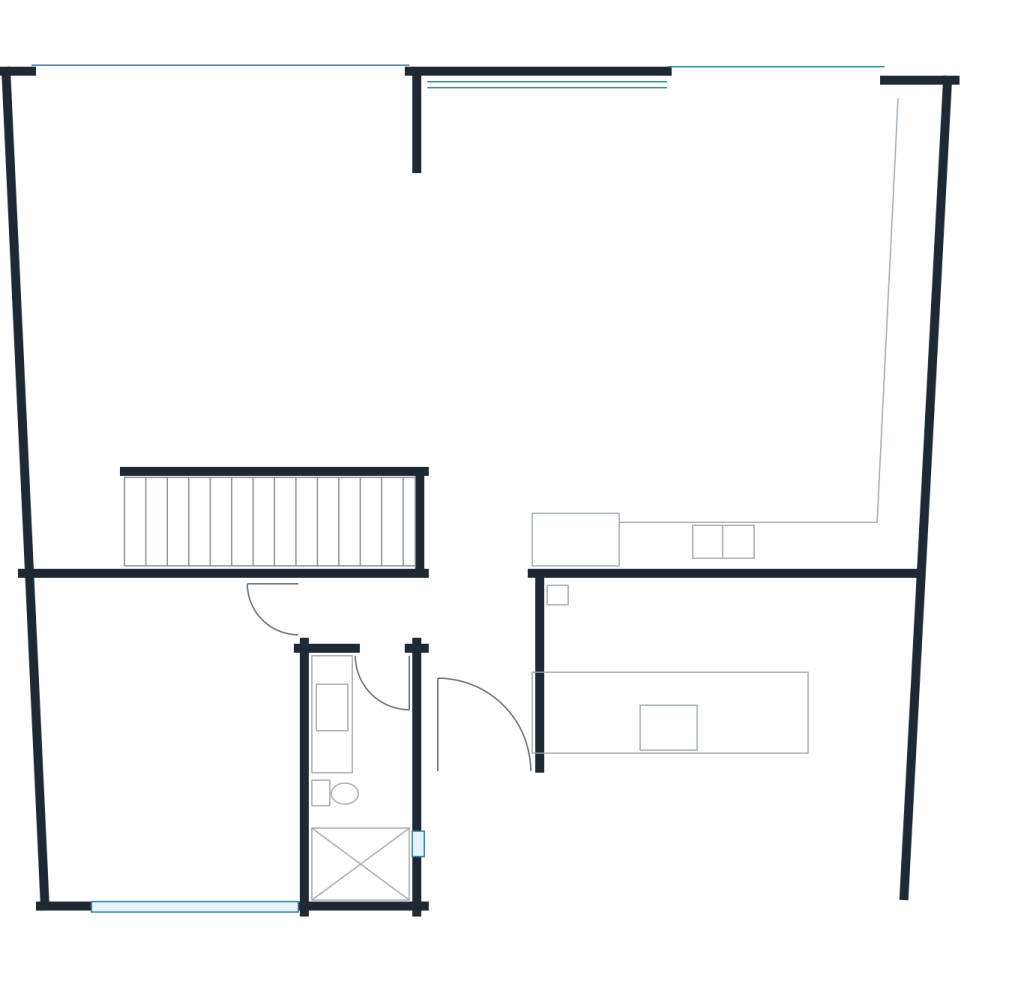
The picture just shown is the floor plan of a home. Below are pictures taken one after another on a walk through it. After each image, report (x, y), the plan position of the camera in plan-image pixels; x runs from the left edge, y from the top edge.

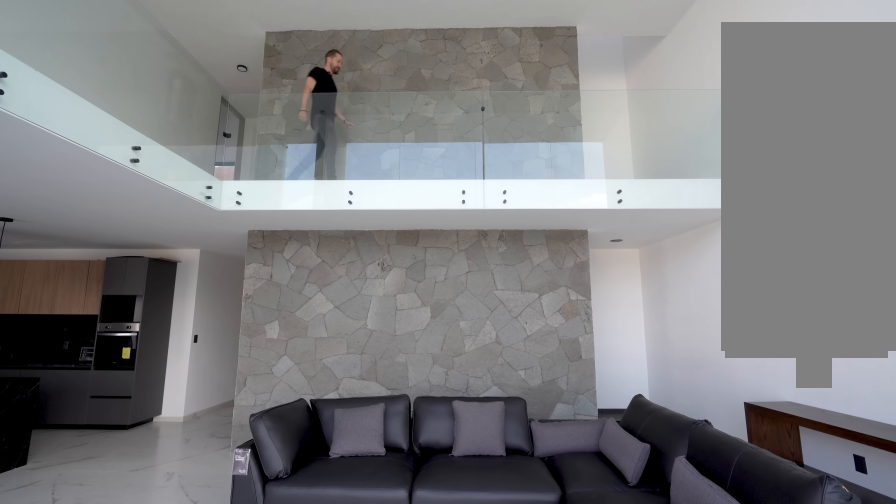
(257, 207)
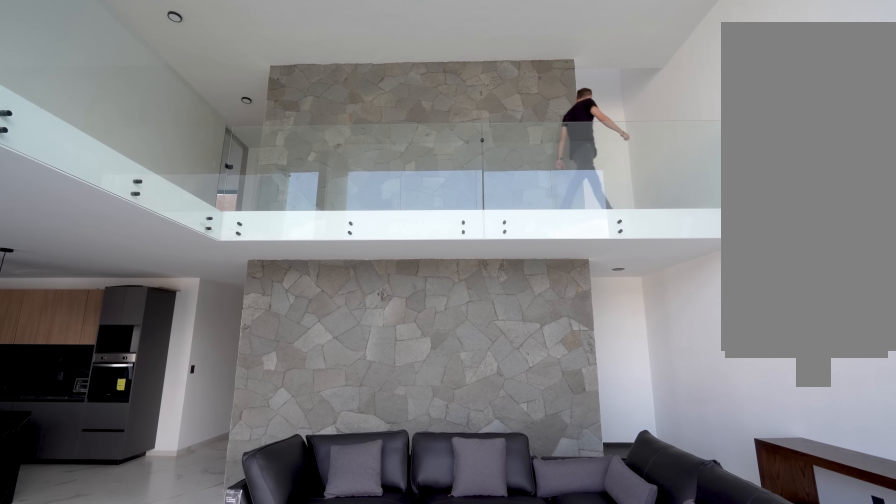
(241, 206)
